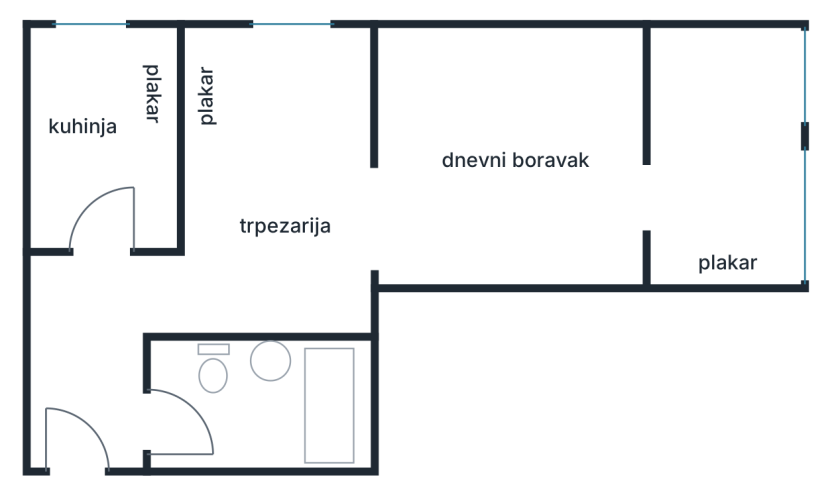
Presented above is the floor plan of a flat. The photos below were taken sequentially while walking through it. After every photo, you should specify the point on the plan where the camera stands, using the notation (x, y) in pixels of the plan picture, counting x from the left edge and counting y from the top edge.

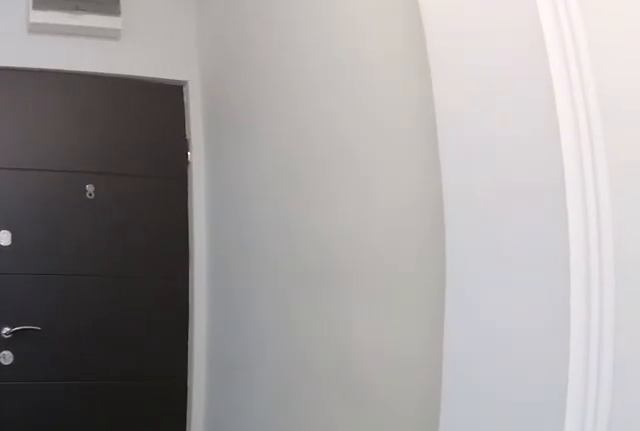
(103, 308)
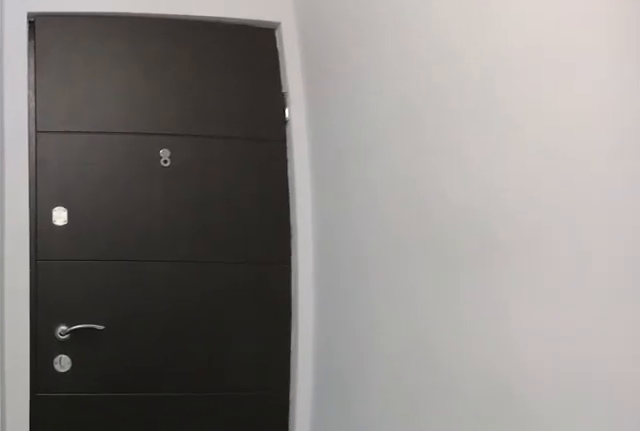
(102, 358)
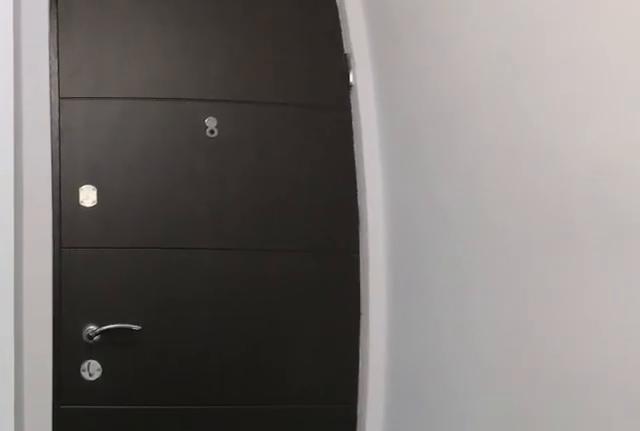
(102, 390)
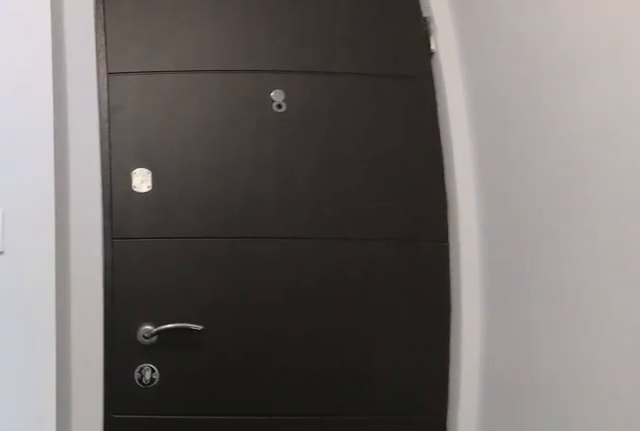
(104, 406)
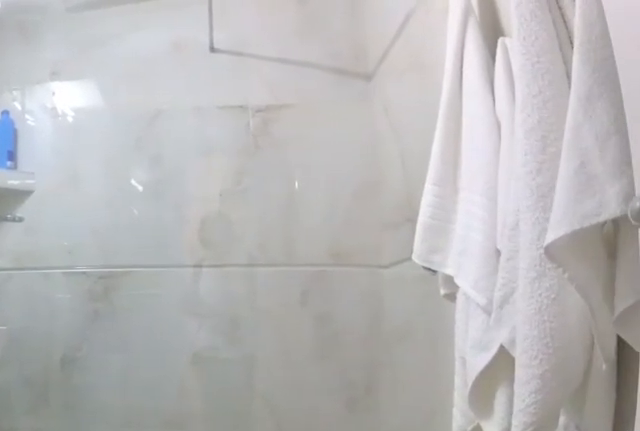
(164, 431)
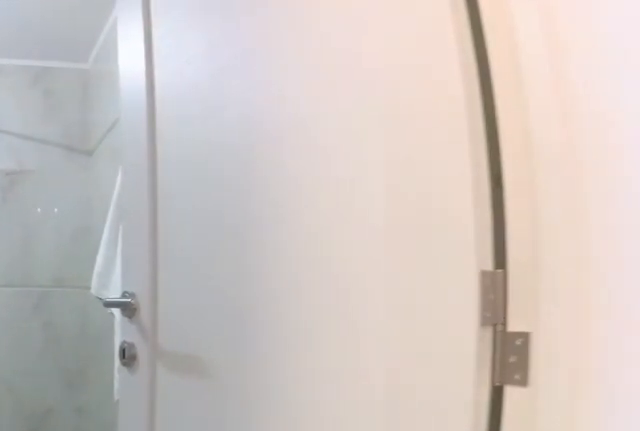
(114, 425)
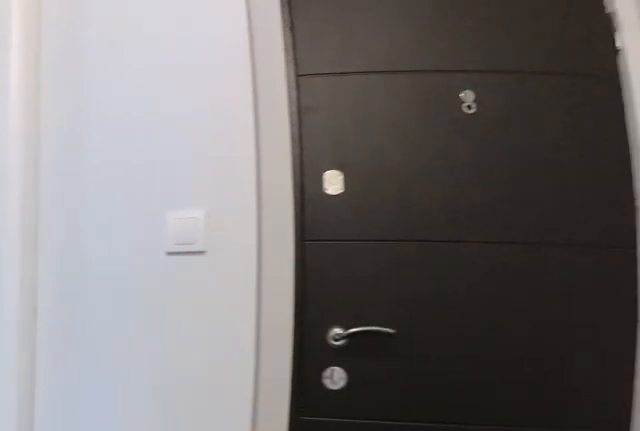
(98, 394)
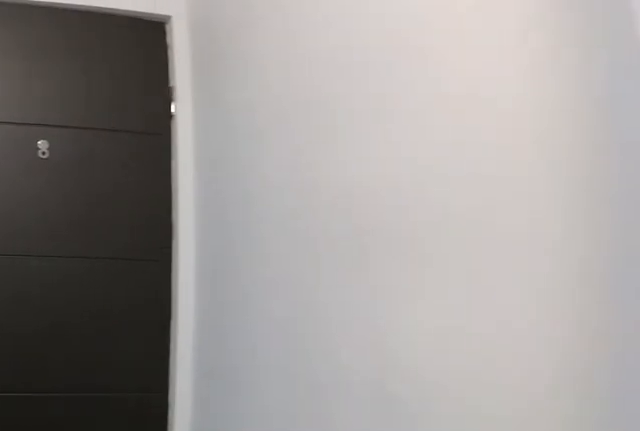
(96, 383)
